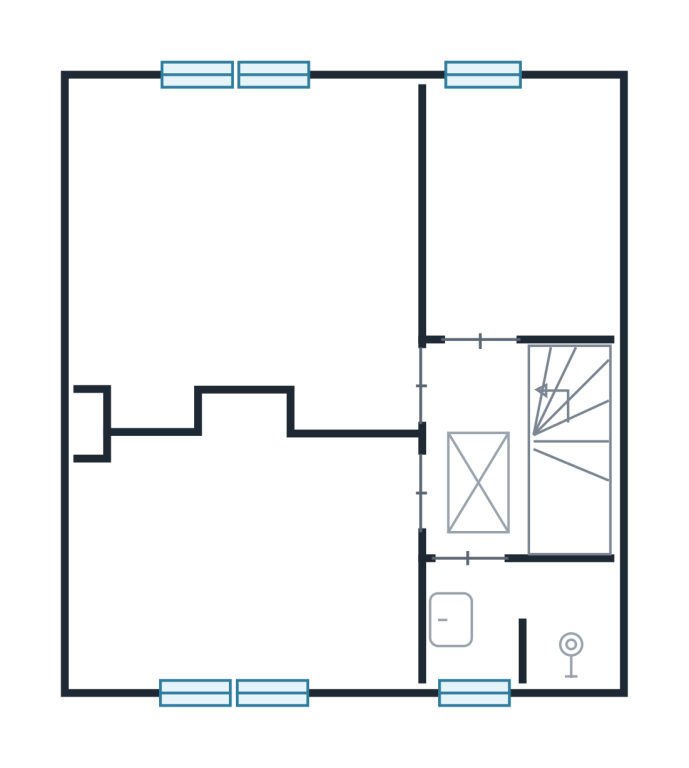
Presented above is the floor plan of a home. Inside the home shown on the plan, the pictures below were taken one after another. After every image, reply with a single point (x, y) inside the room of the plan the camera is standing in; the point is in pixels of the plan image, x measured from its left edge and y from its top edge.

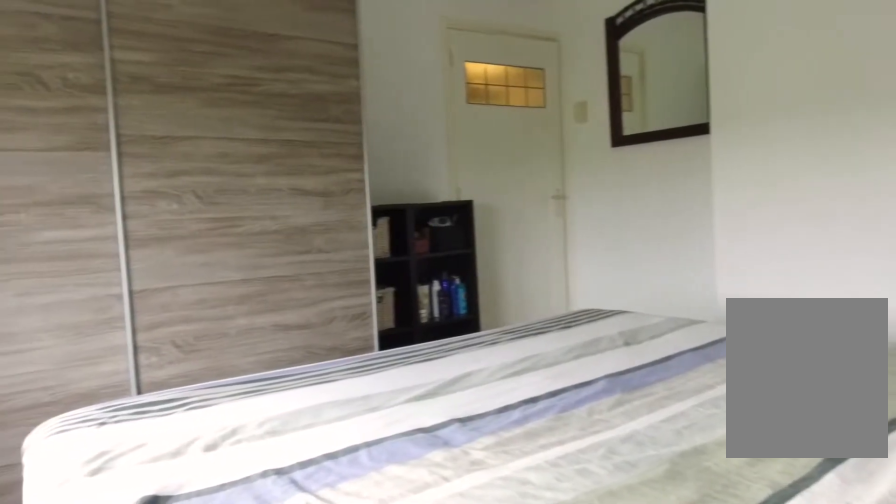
(254, 251)
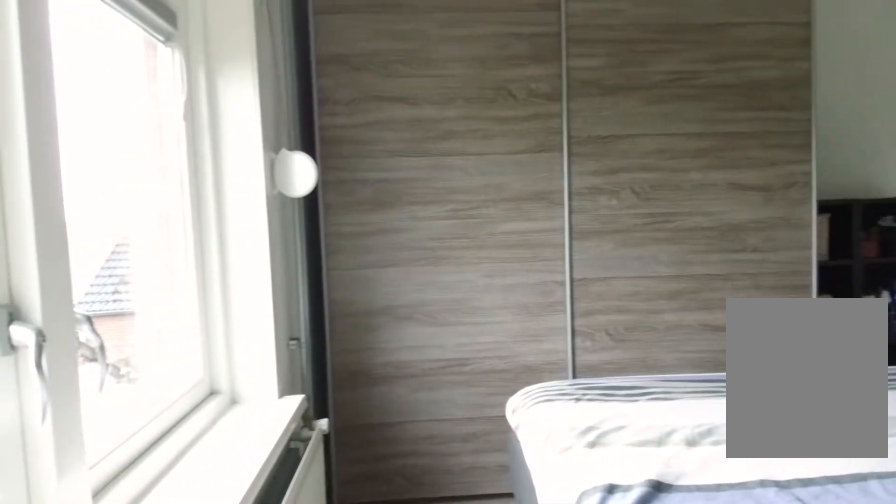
(254, 251)
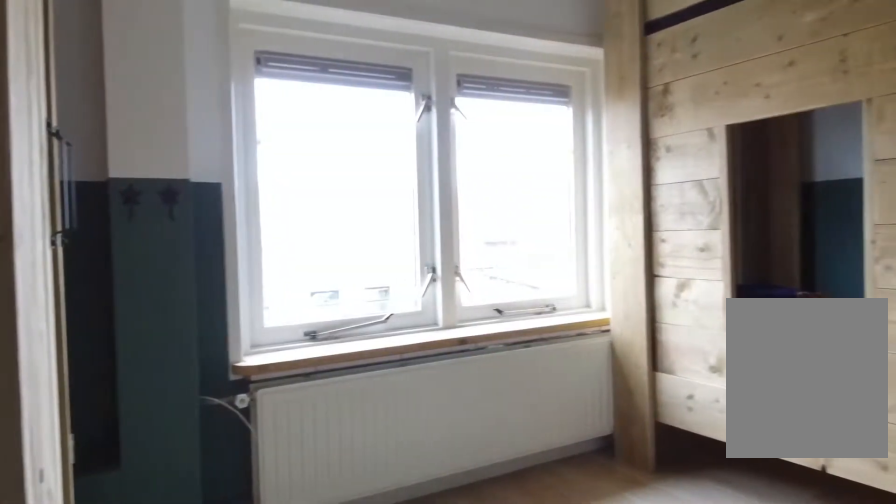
(250, 555)
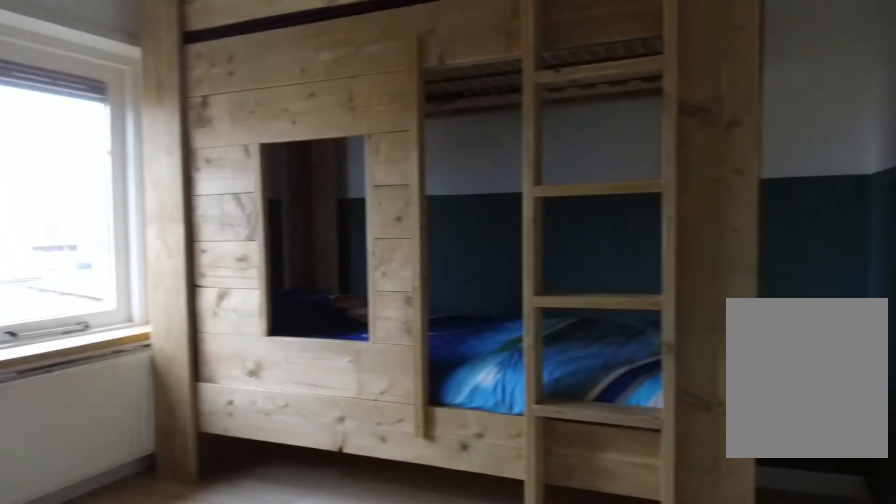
(250, 555)
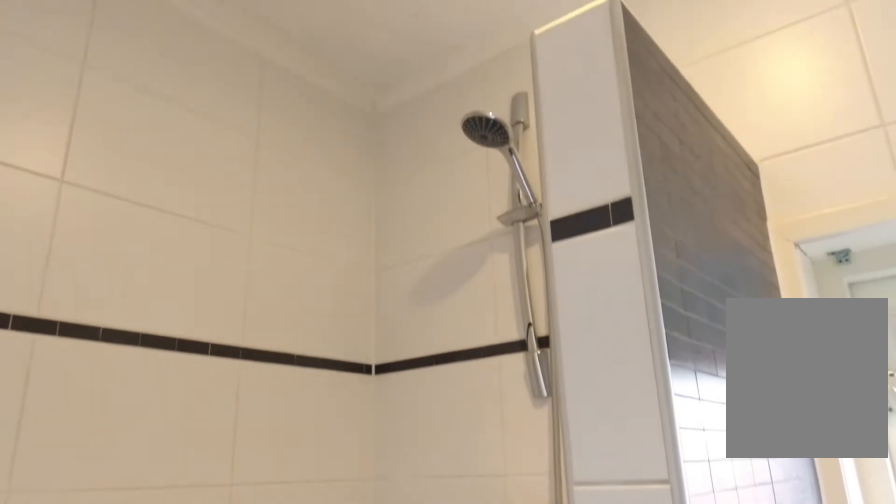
(521, 618)
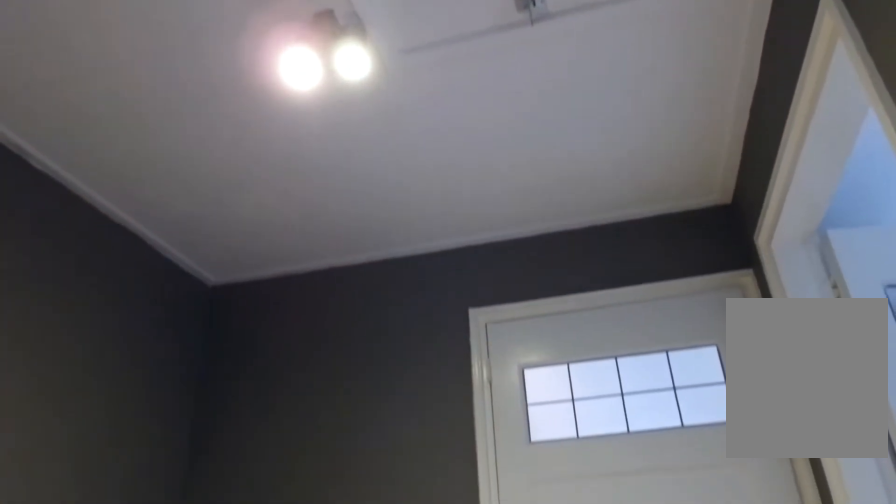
(479, 448)
